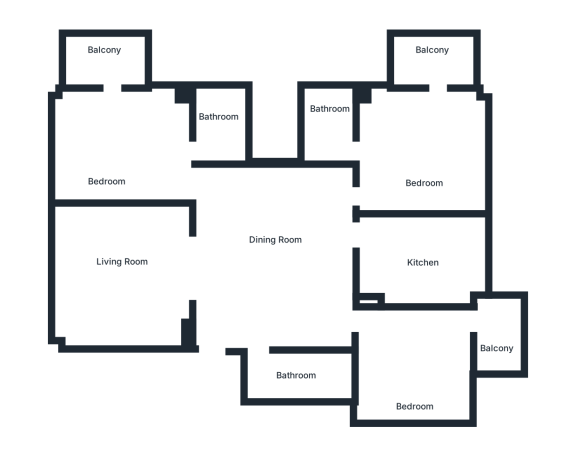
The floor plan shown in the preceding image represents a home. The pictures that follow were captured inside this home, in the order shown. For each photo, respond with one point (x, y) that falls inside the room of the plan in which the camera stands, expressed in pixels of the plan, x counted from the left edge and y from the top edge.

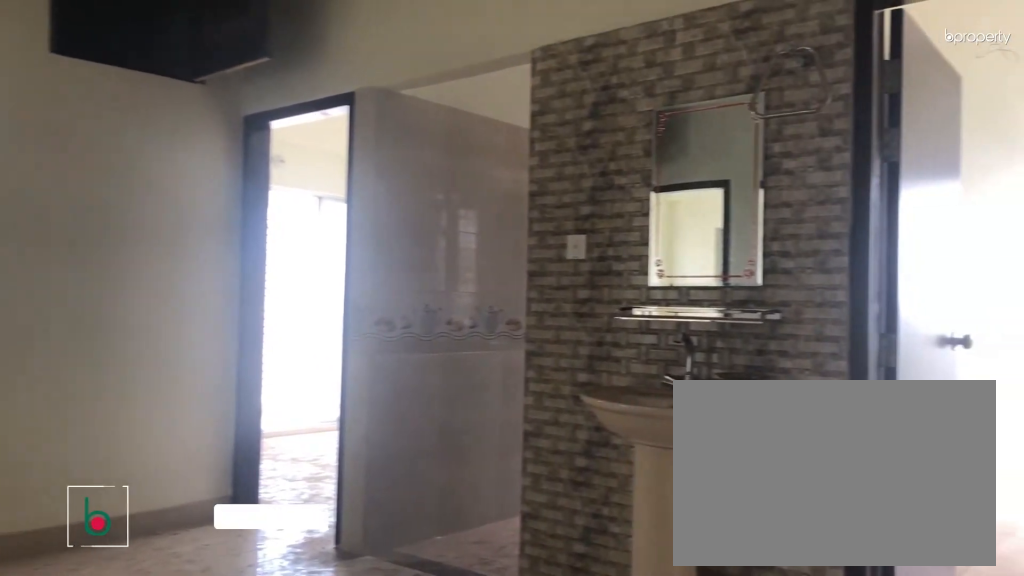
(280, 258)
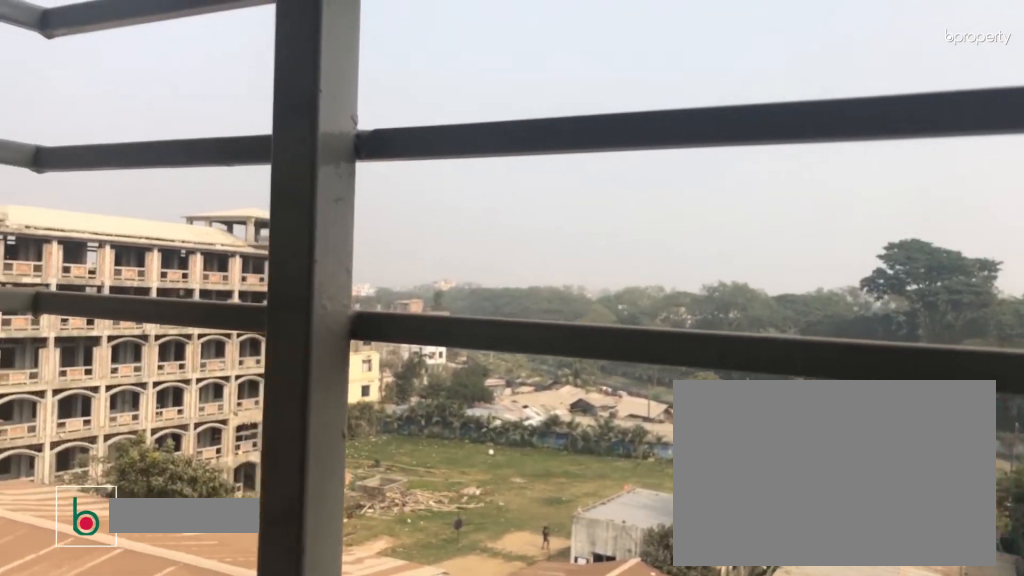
(497, 346)
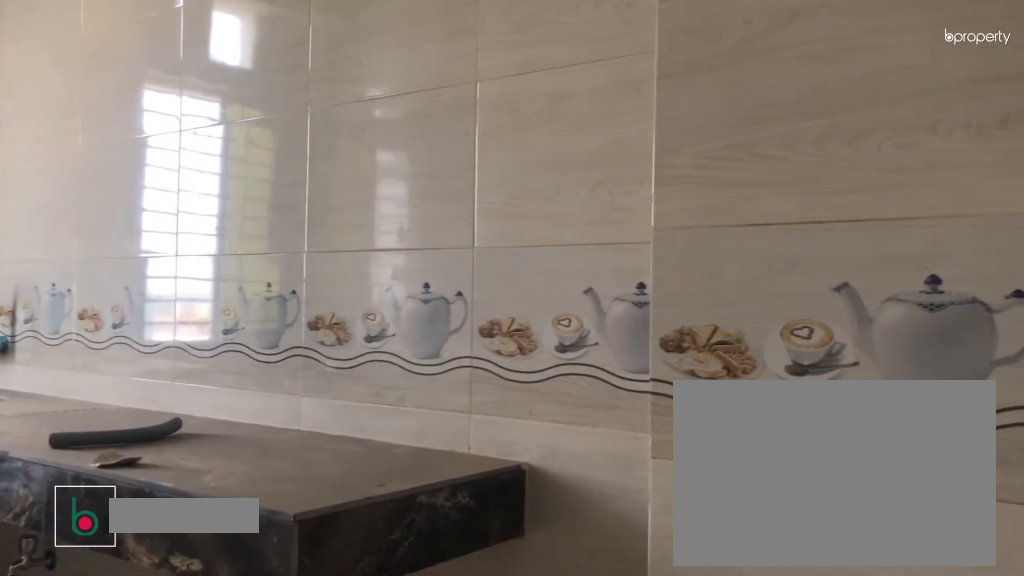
(427, 263)
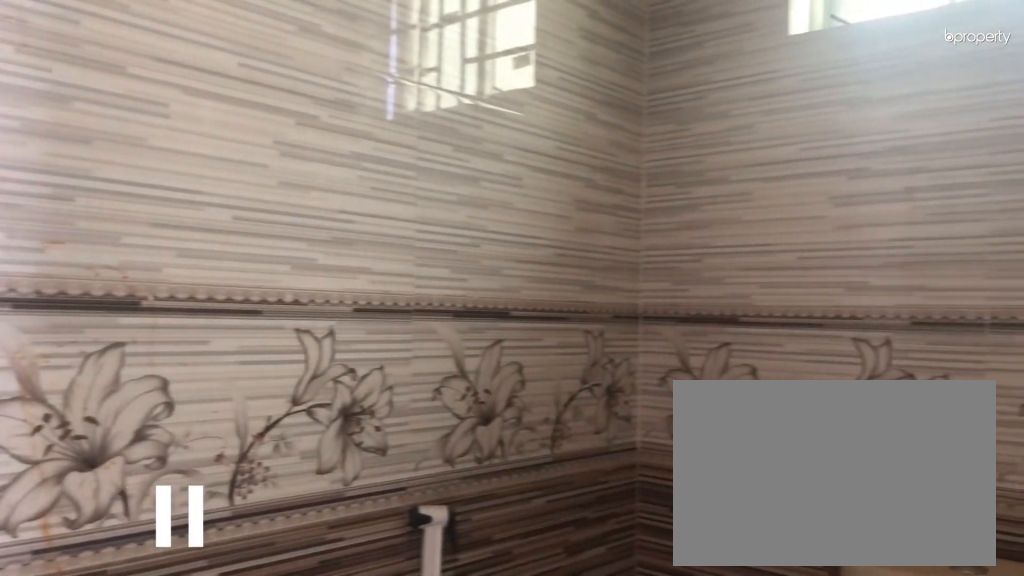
(325, 125)
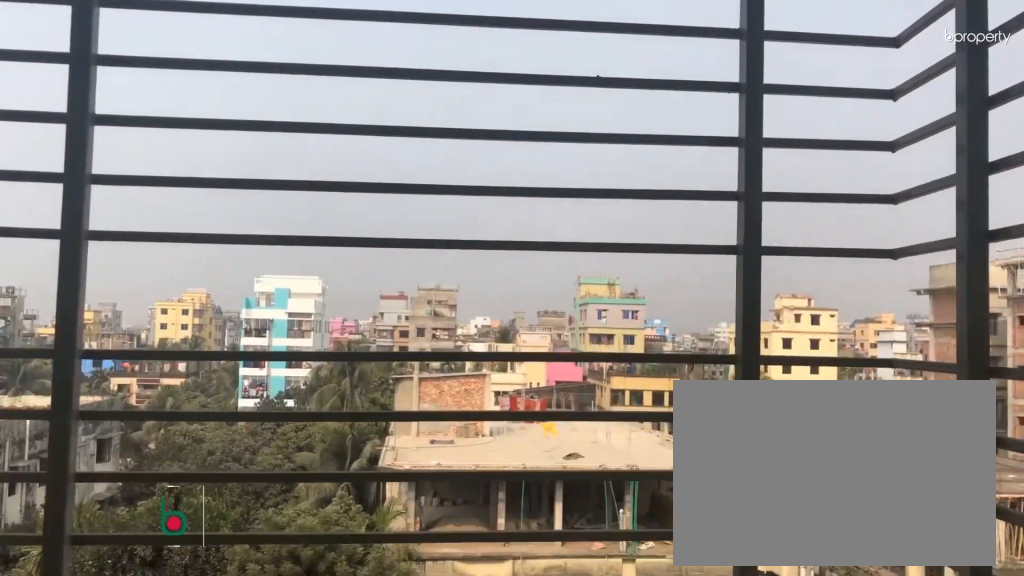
(109, 52)
